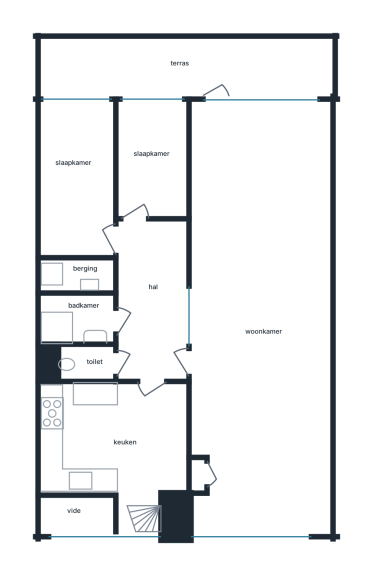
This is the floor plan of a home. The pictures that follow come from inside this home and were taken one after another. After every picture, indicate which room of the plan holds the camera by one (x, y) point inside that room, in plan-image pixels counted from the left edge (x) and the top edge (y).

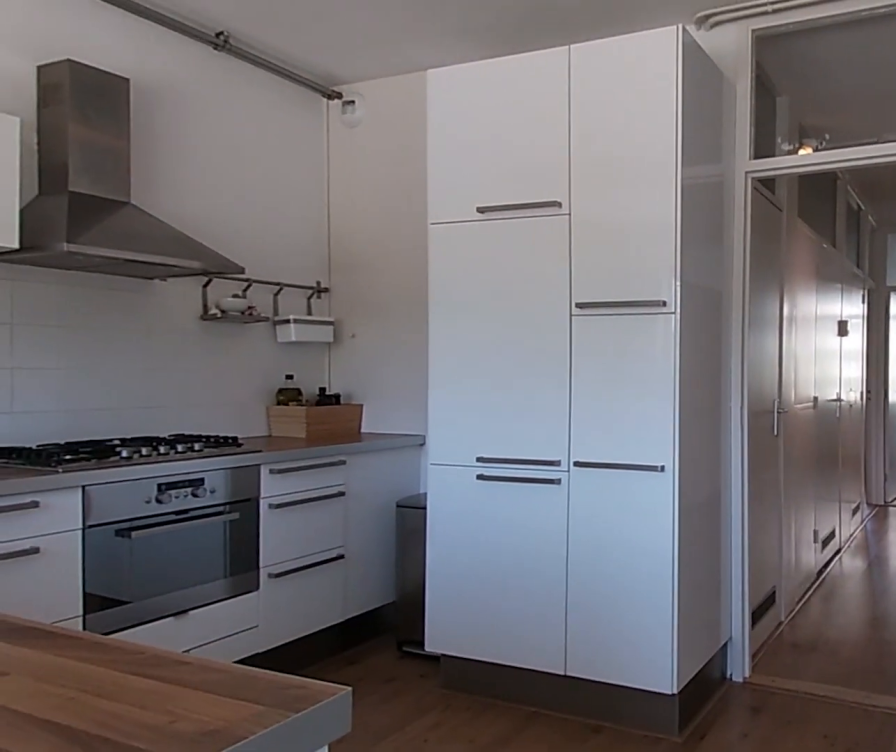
(115, 441)
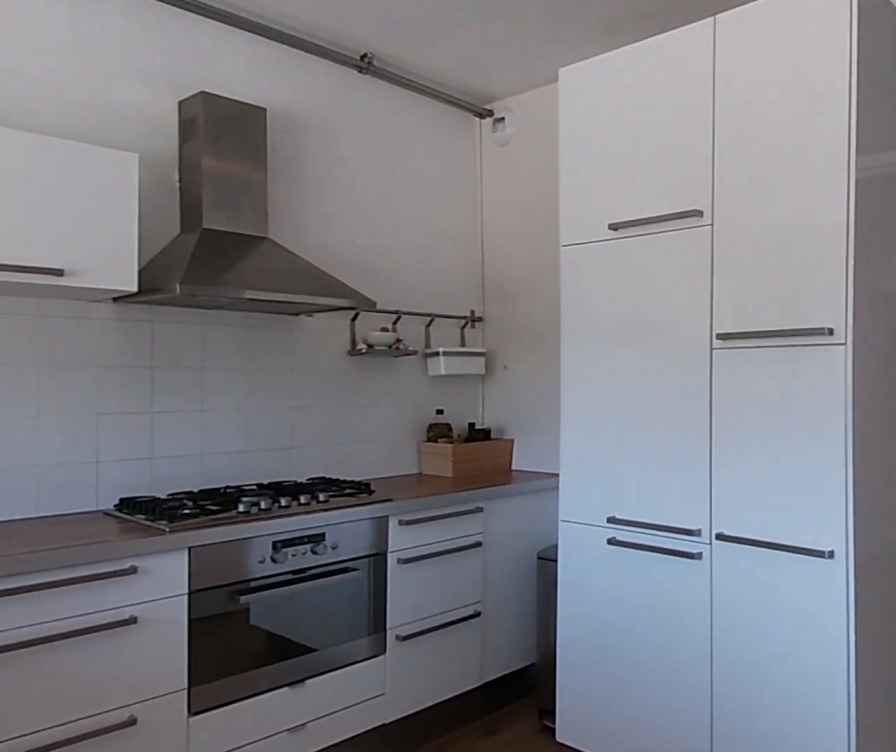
(115, 441)
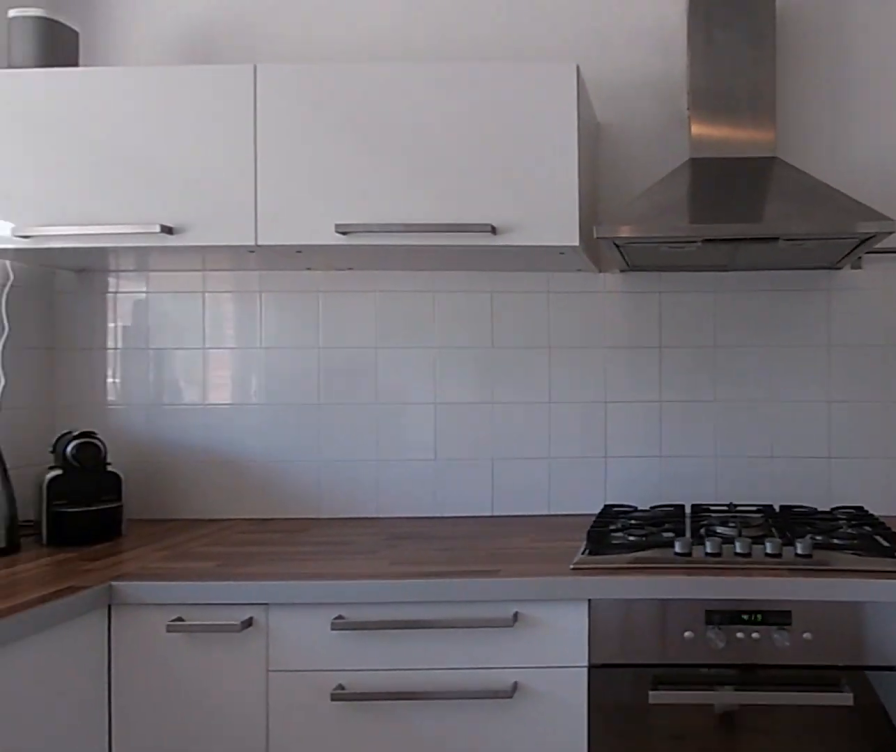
(115, 441)
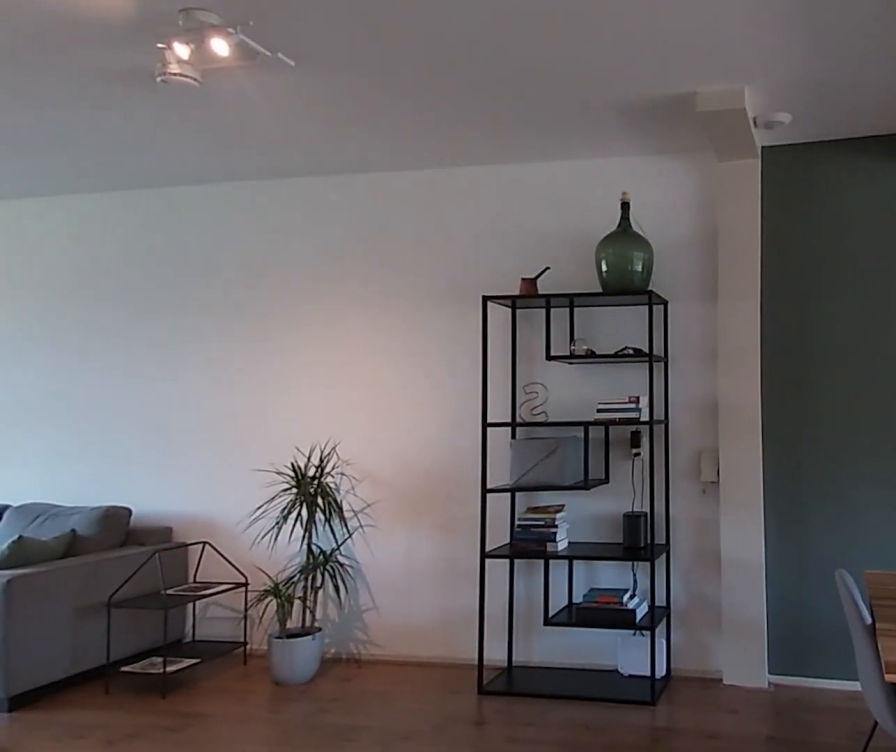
(268, 209)
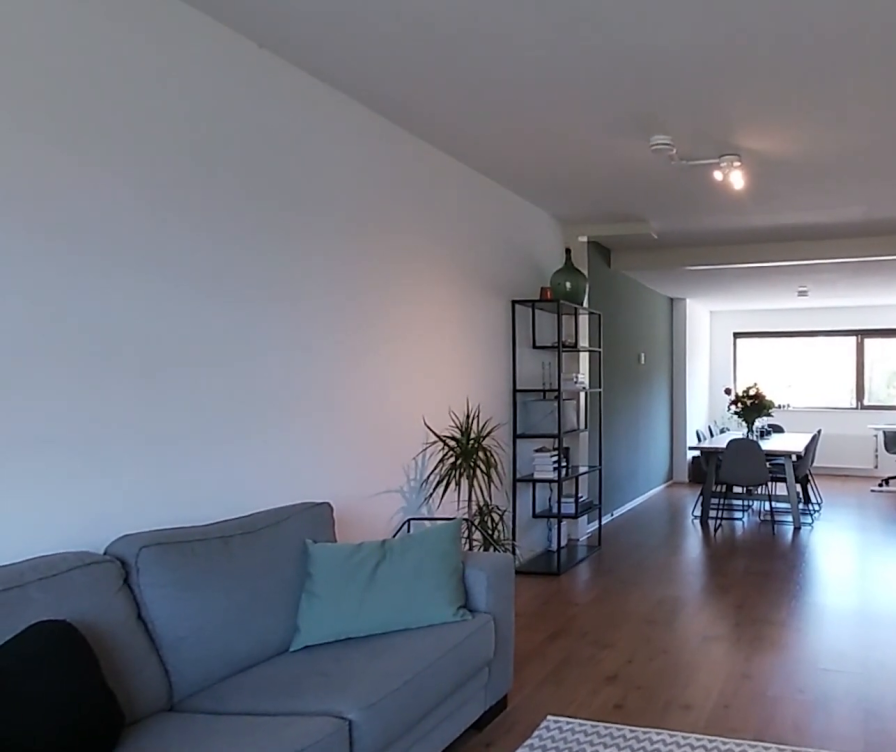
(268, 209)
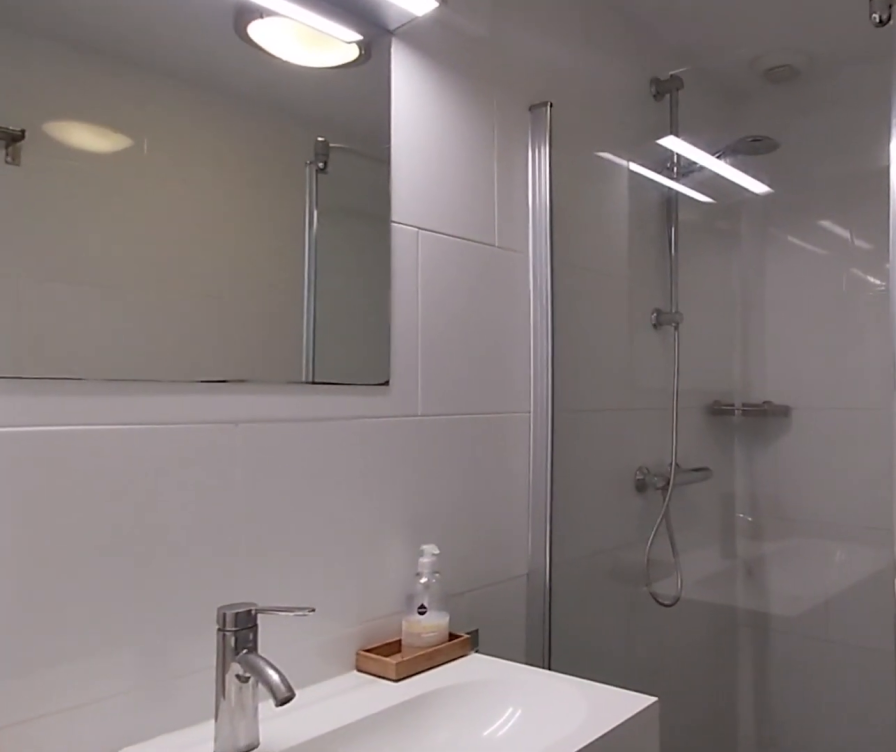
(80, 319)
